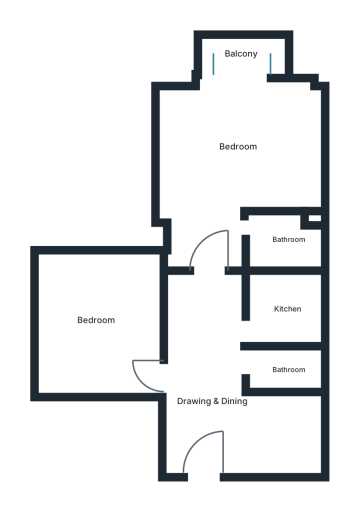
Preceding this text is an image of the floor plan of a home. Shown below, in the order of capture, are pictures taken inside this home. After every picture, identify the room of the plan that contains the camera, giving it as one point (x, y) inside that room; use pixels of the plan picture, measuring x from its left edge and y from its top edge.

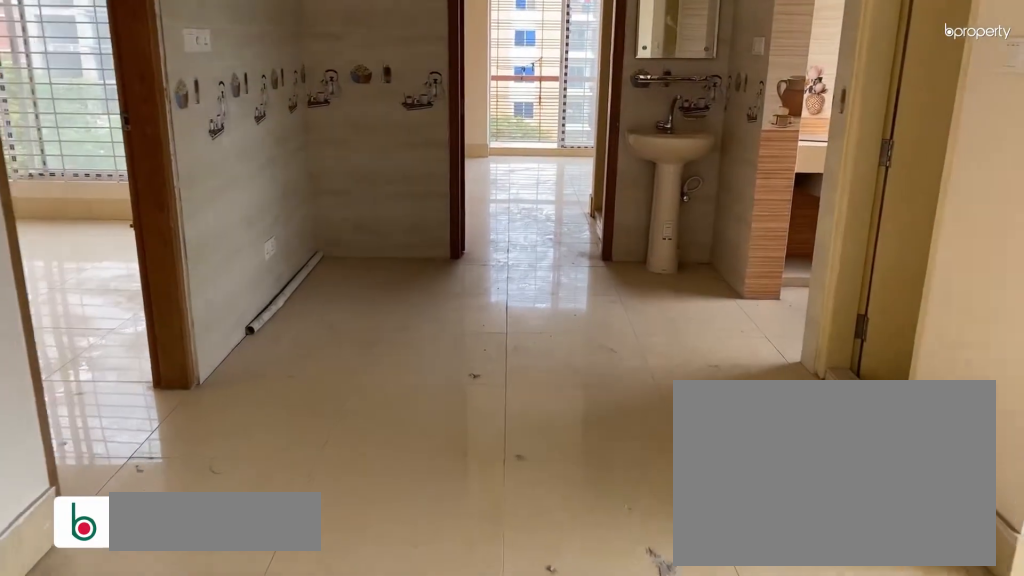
(204, 399)
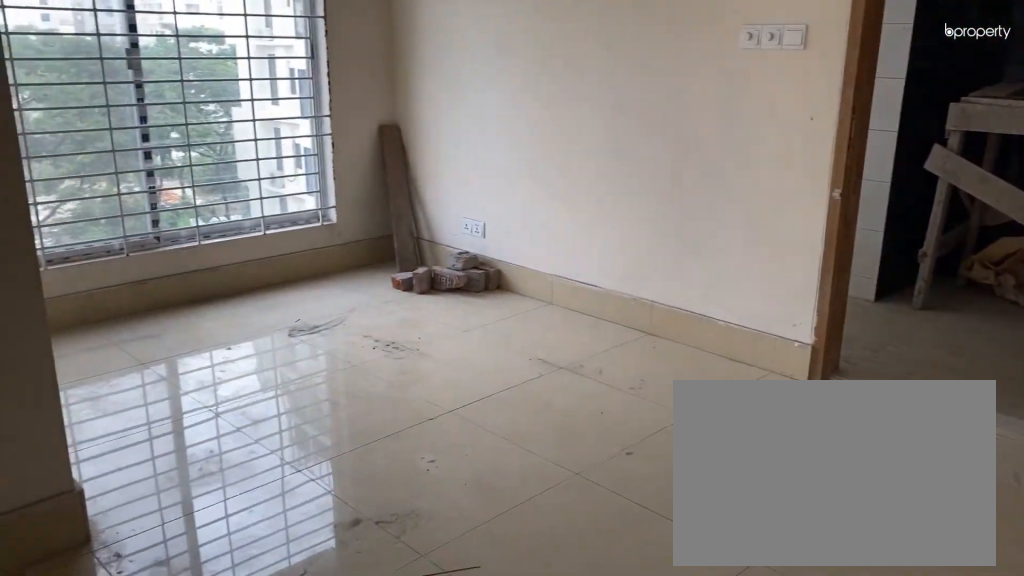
(204, 399)
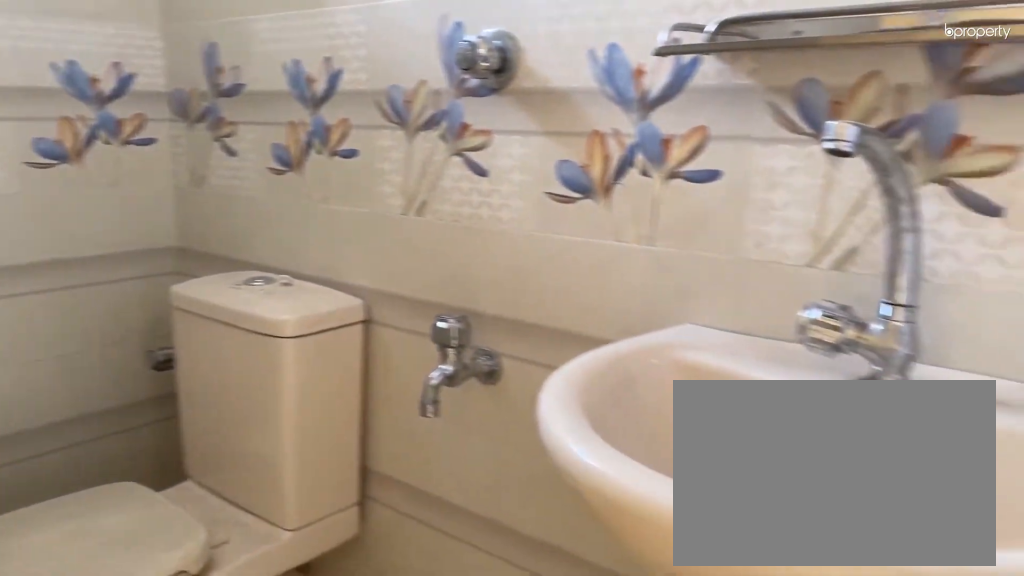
(289, 370)
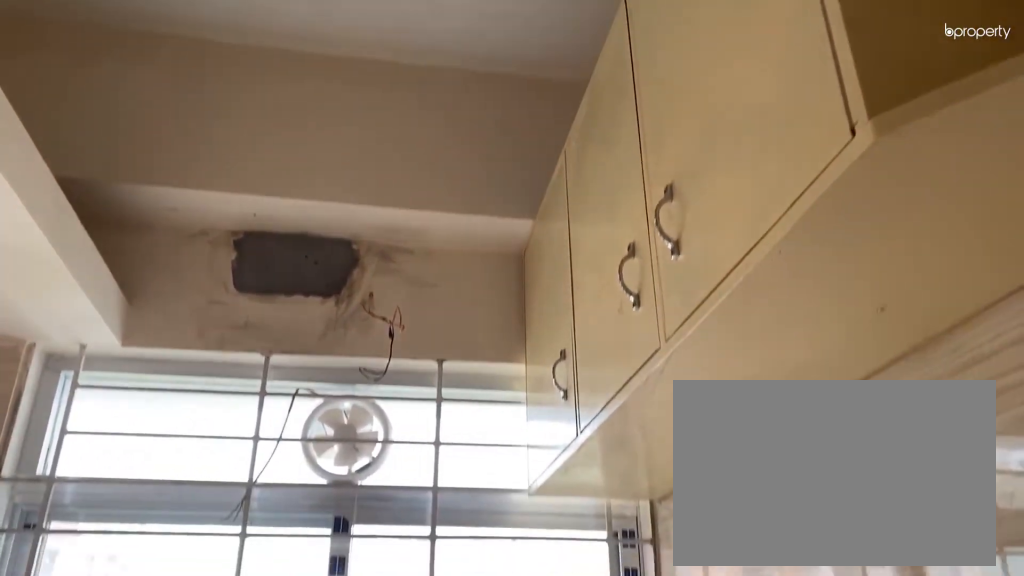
(286, 307)
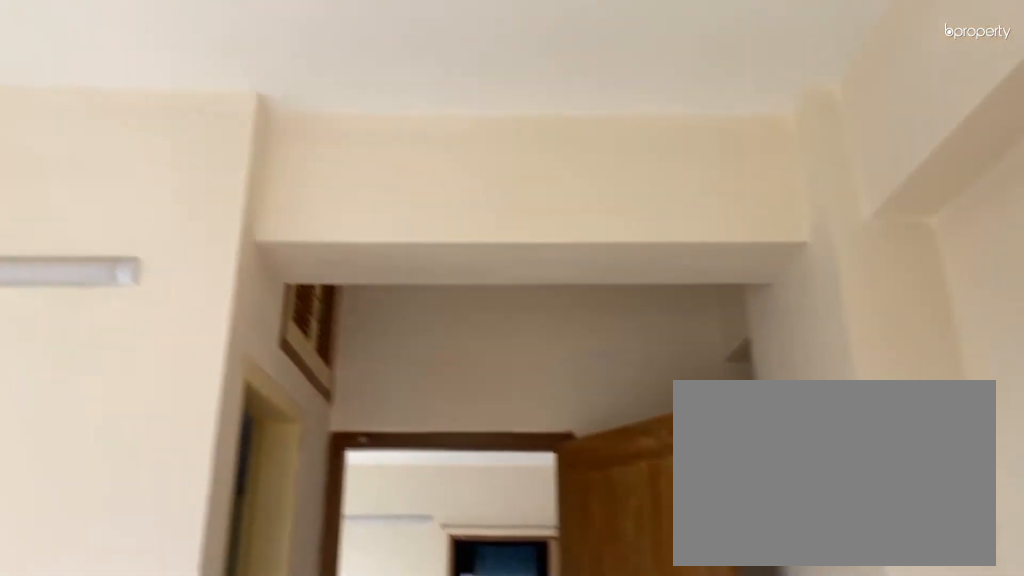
(238, 142)
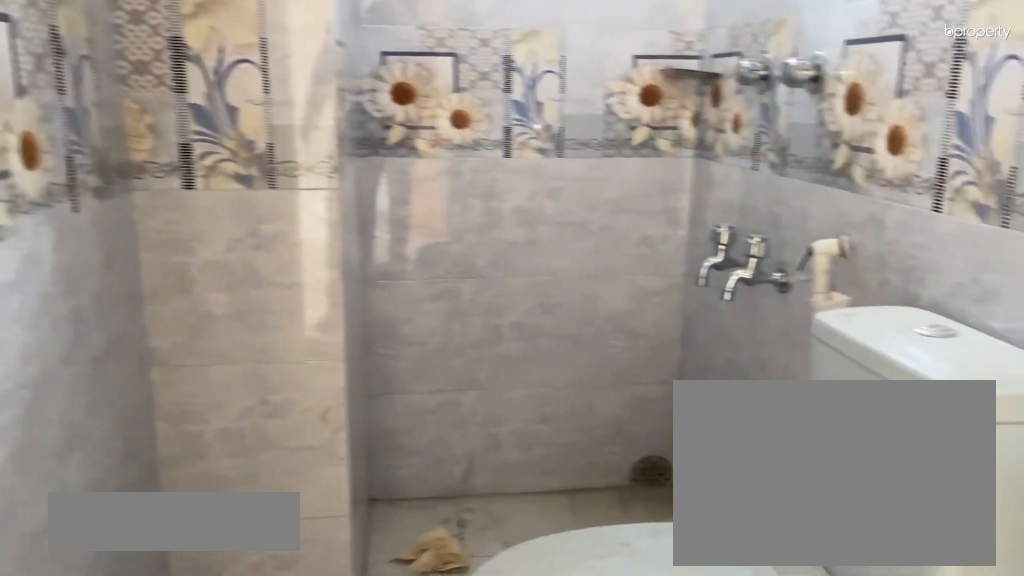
(288, 239)
